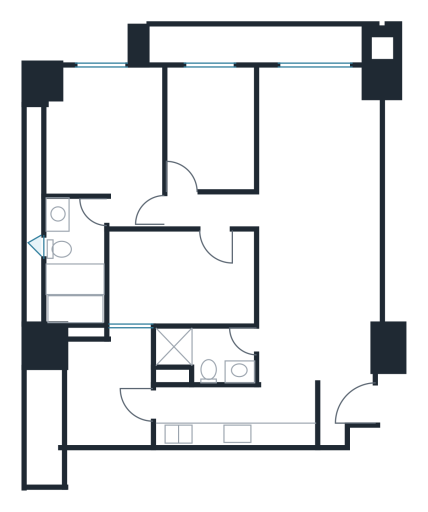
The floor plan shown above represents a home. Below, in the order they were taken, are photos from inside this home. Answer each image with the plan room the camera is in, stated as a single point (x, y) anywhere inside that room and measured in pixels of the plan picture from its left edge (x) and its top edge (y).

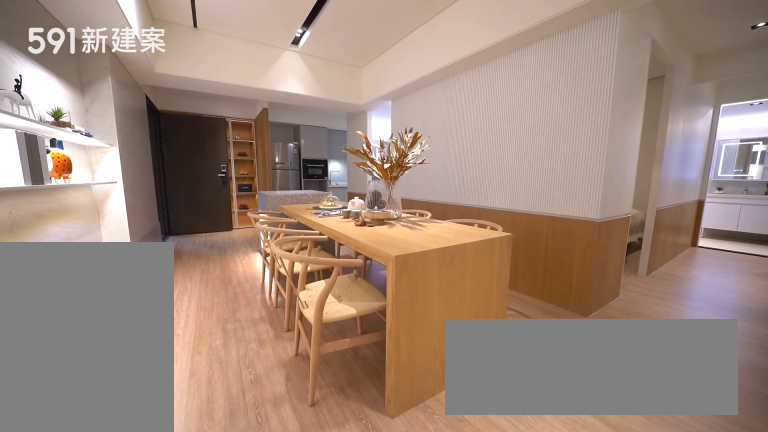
(318, 291)
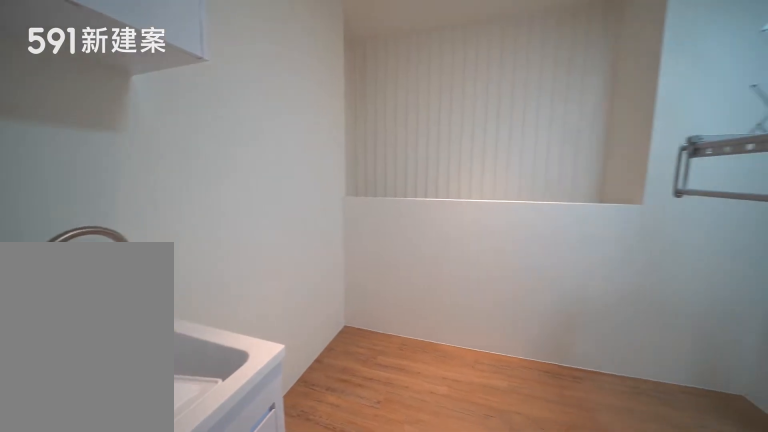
(109, 385)
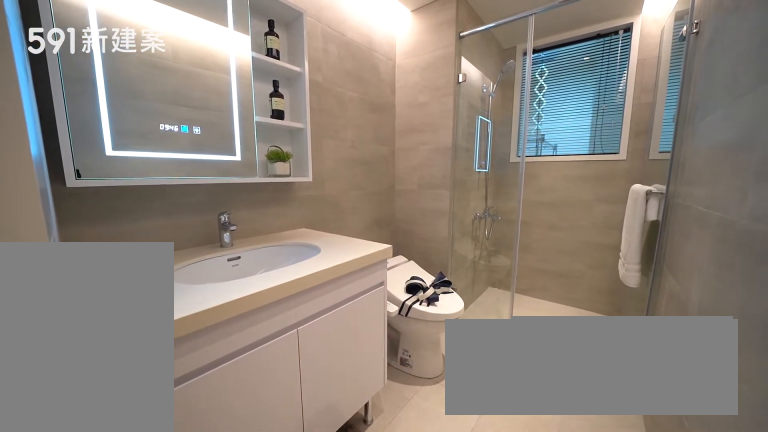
(207, 352)
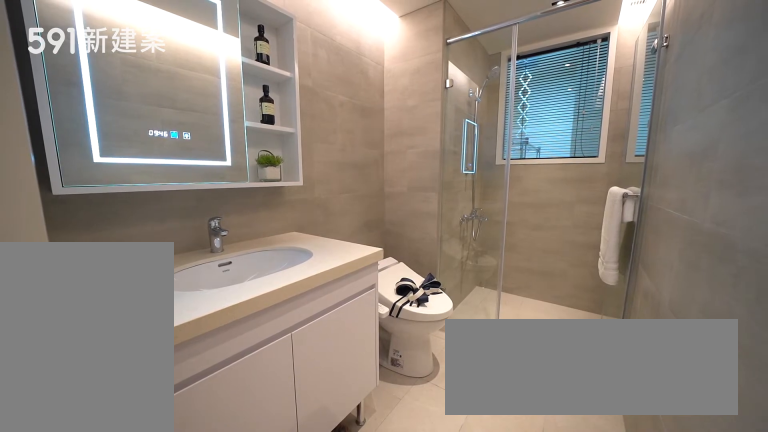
(207, 352)
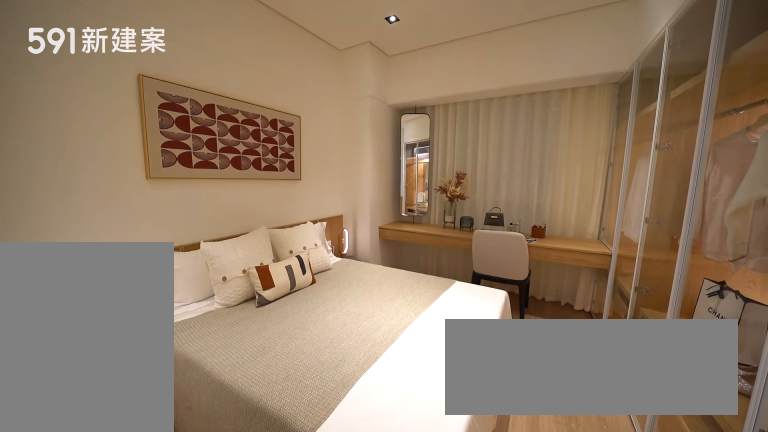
(102, 127)
